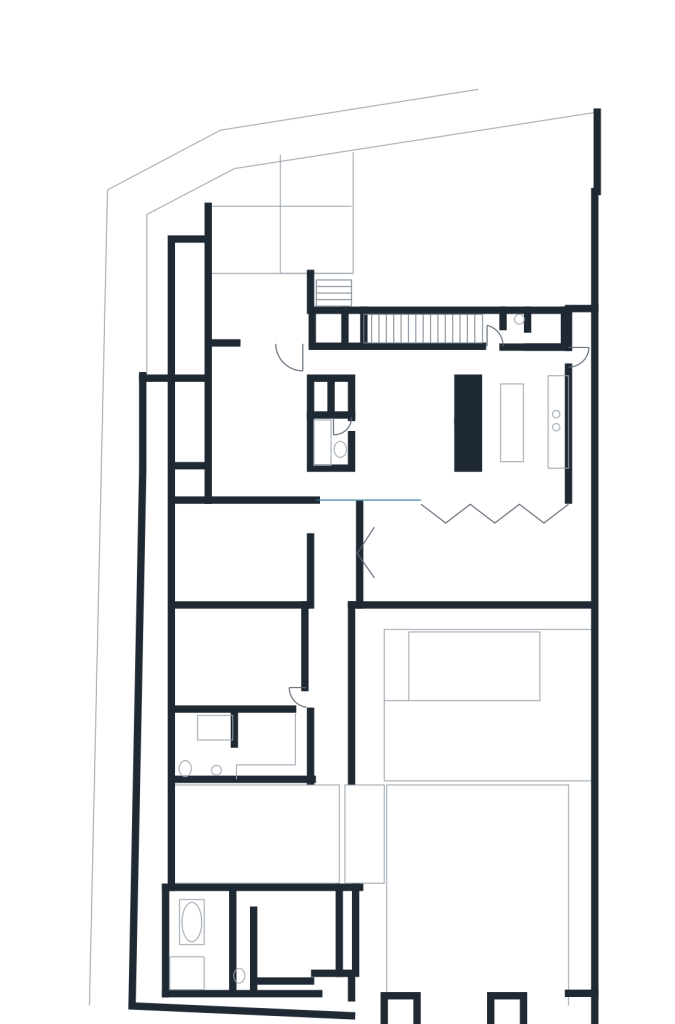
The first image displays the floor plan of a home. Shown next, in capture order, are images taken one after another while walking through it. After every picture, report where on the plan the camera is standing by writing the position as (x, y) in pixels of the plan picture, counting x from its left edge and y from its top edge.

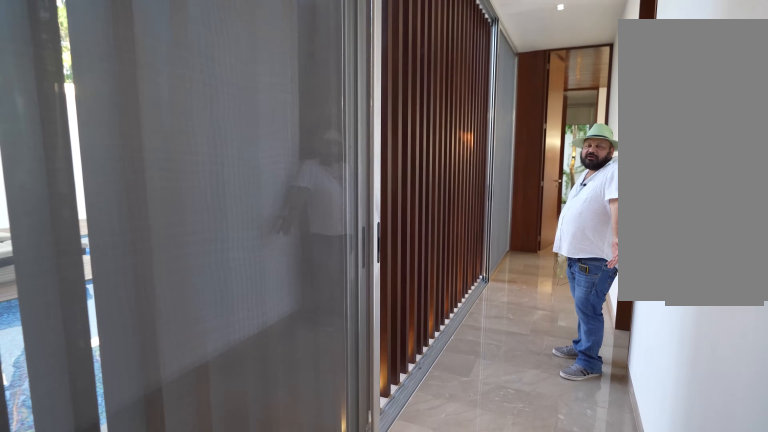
(332, 622)
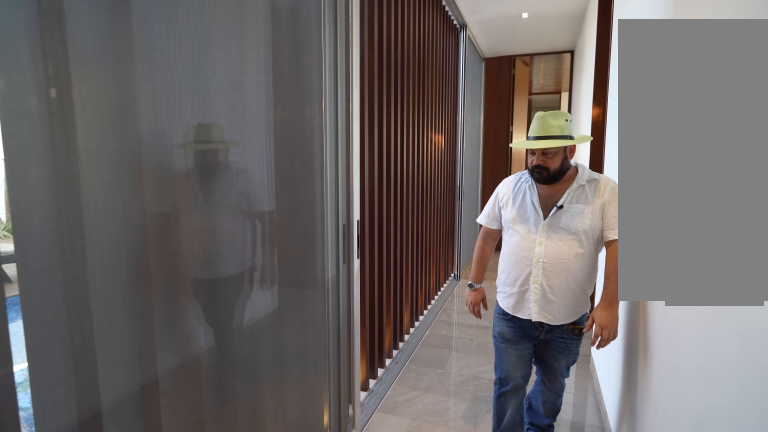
(332, 622)
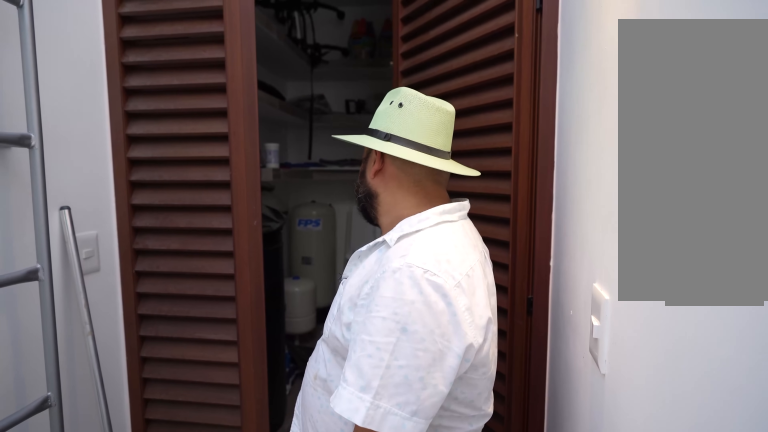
(378, 1010)
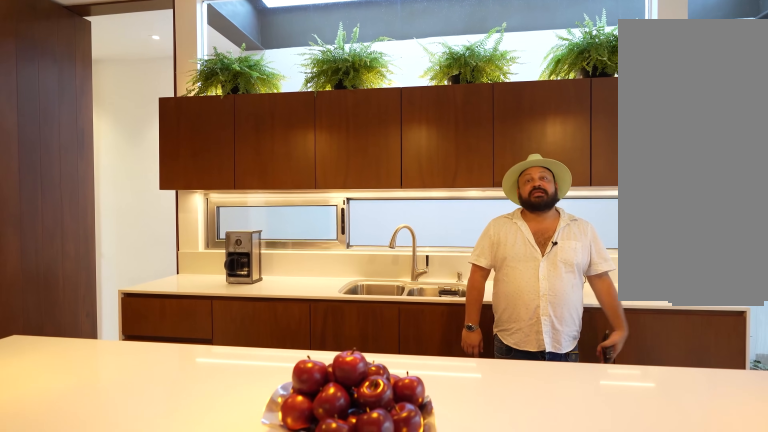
(488, 416)
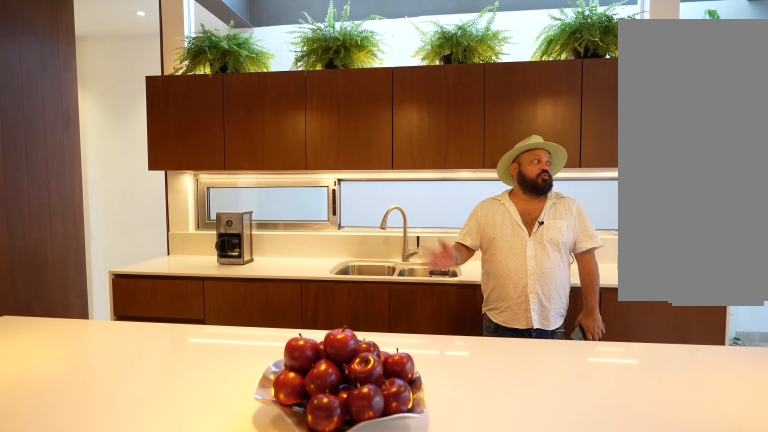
(488, 416)
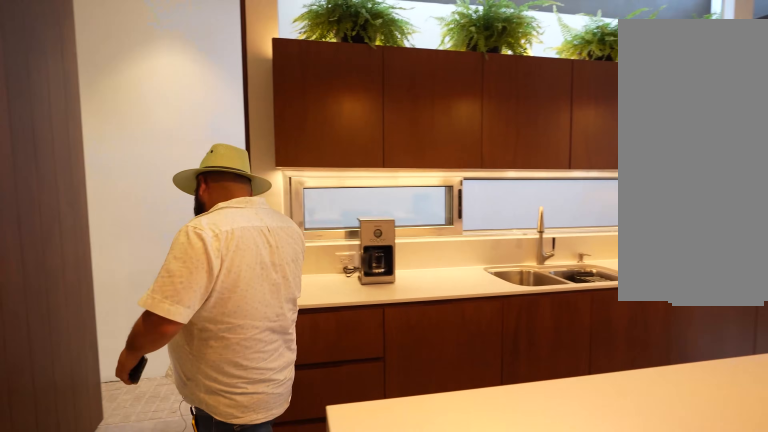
(491, 401)
